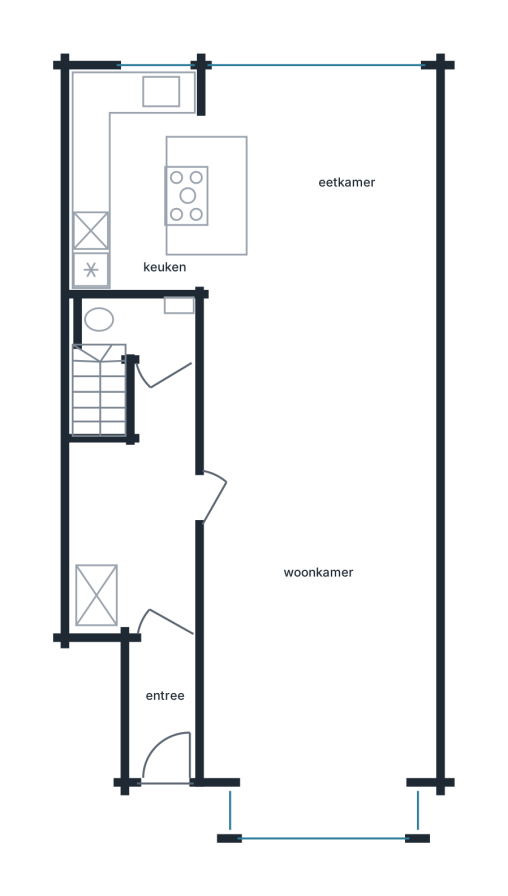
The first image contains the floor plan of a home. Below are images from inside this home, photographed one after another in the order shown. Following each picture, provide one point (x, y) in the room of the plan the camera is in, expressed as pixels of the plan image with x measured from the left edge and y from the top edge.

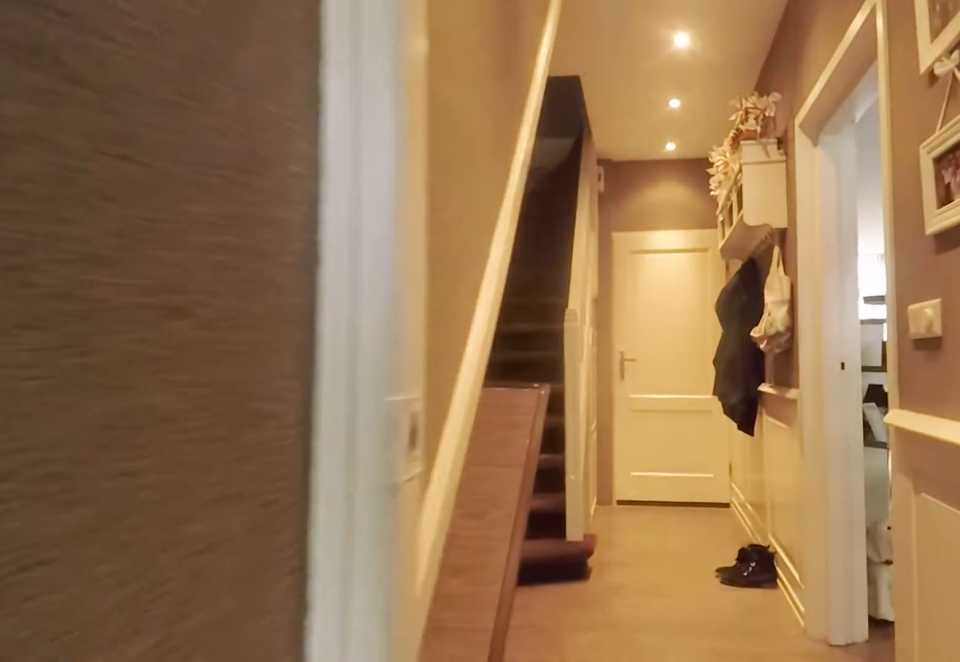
(145, 559)
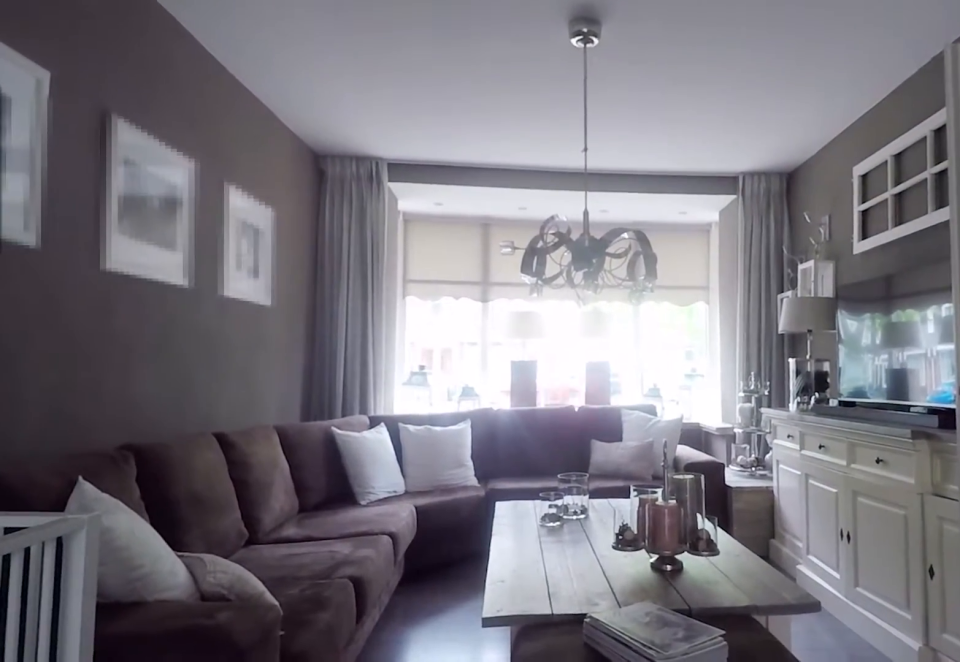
(317, 431)
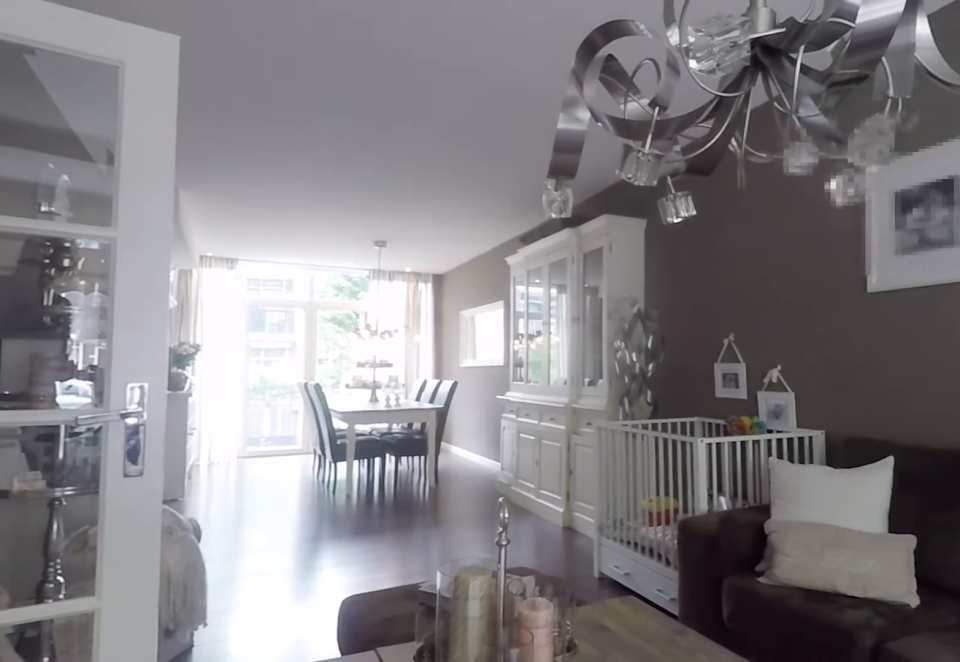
(317, 431)
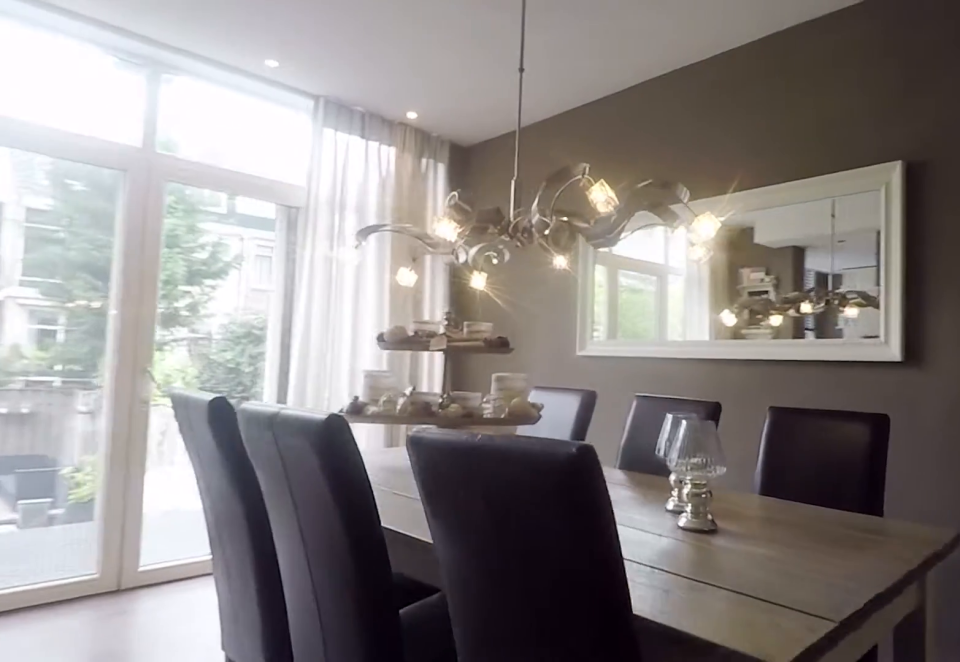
(220, 152)
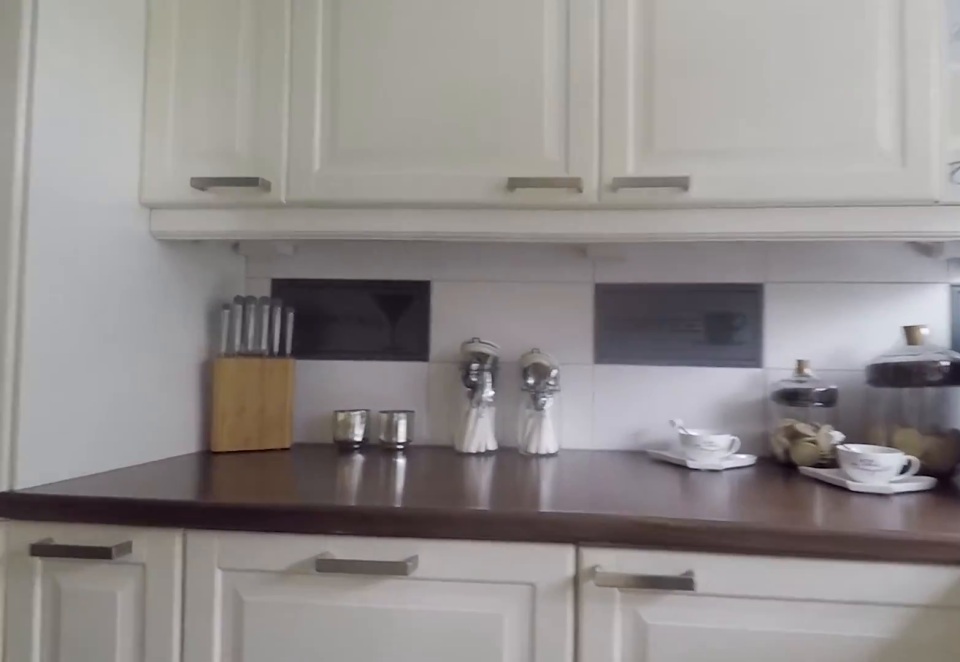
(220, 152)
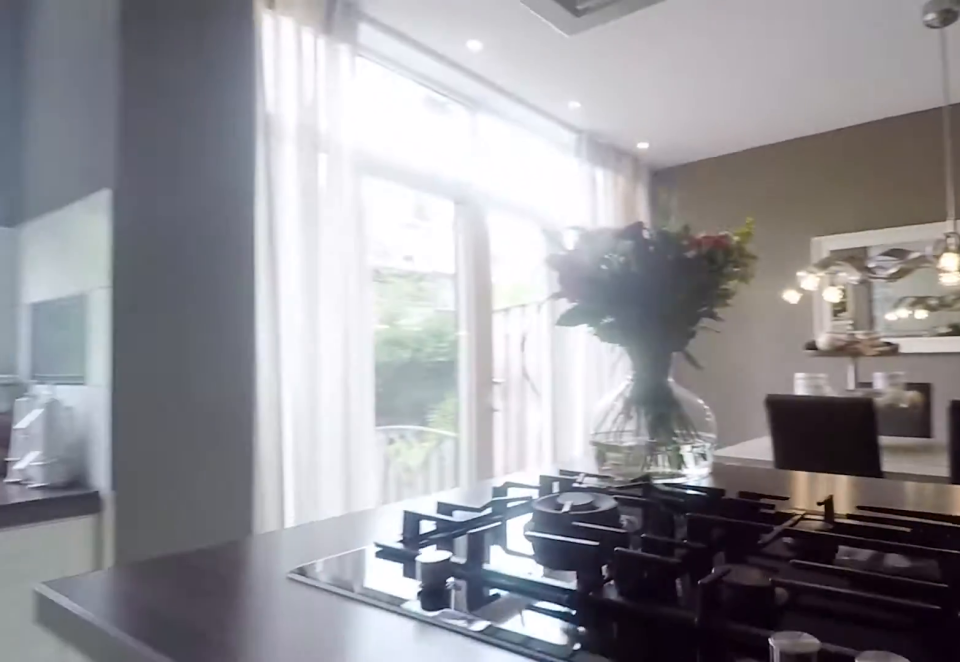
(220, 152)
